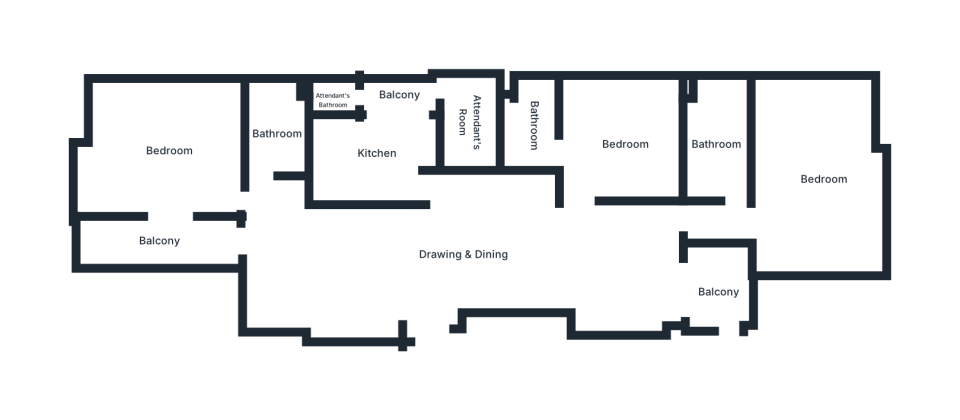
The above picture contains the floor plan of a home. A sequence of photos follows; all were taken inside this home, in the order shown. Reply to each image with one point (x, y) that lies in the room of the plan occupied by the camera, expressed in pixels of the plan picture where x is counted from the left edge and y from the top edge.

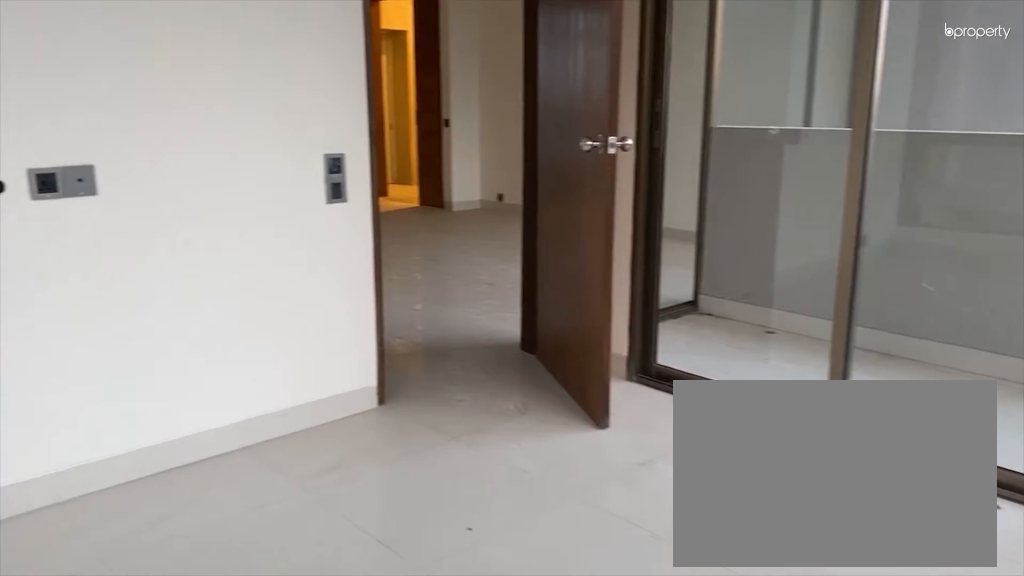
(169, 150)
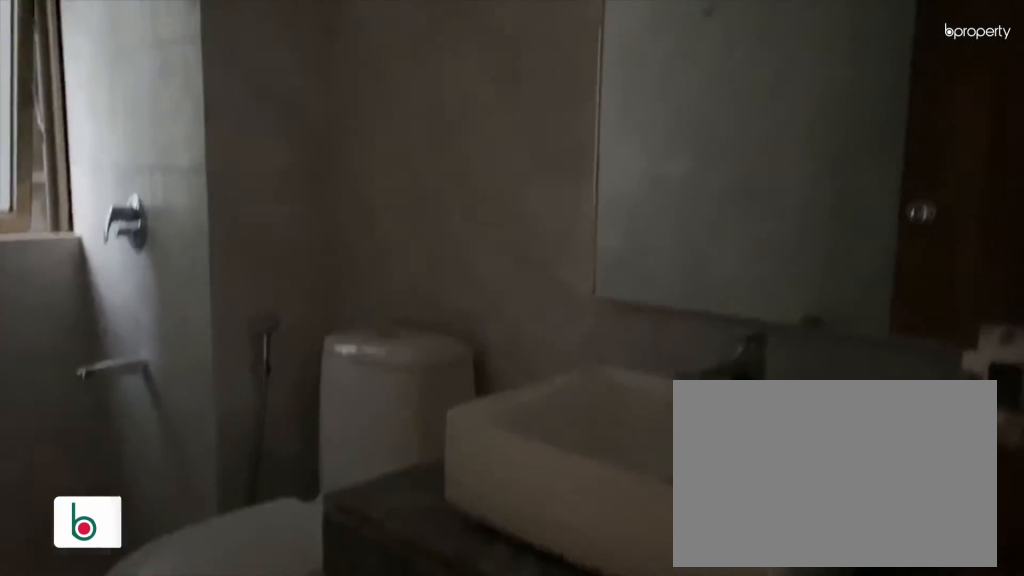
(275, 140)
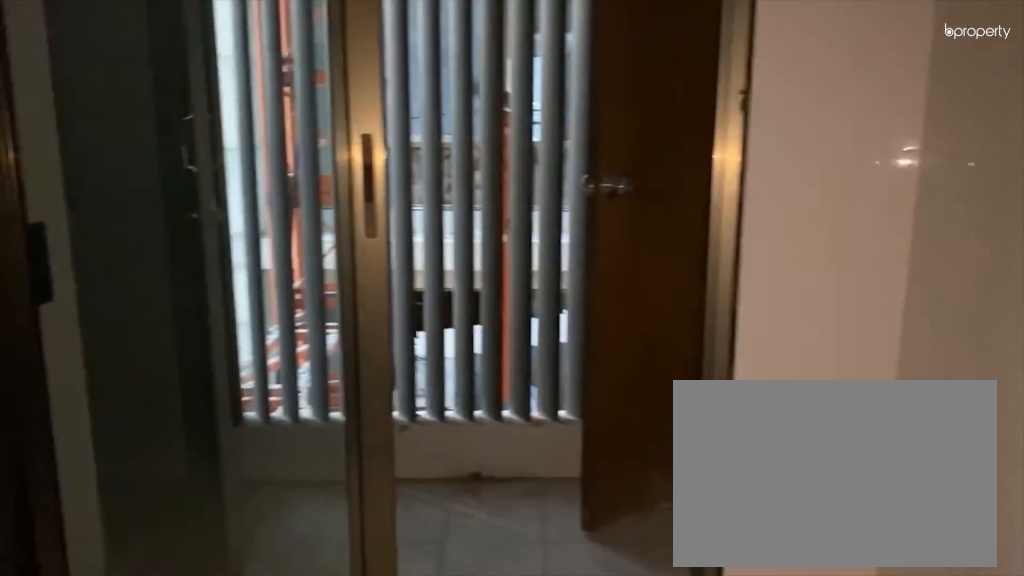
(377, 155)
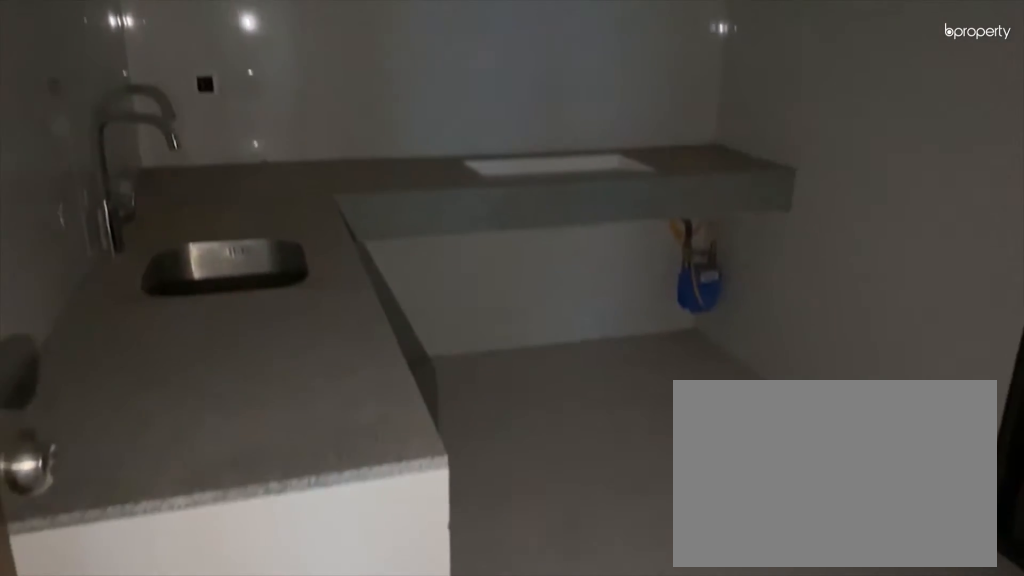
(377, 155)
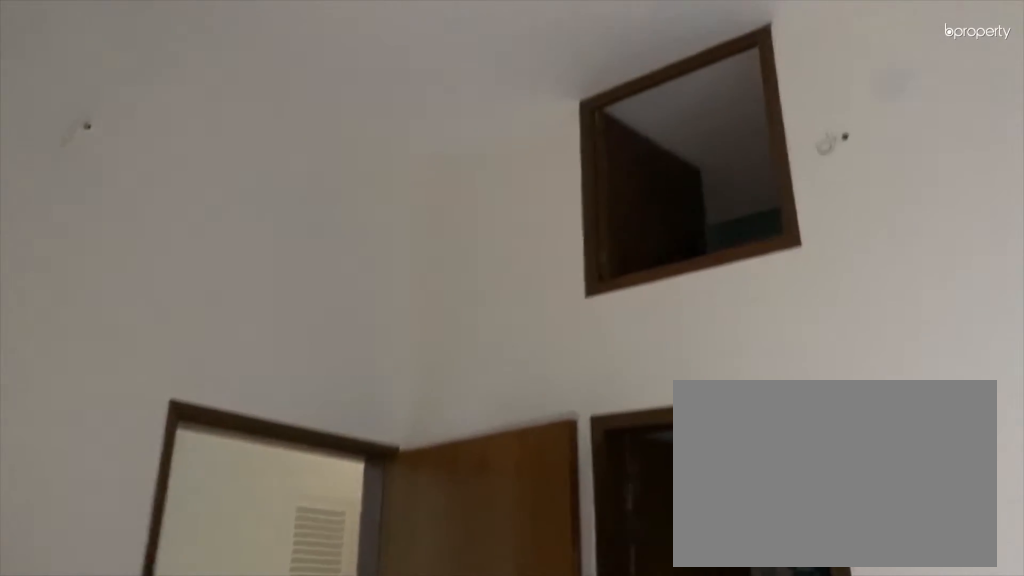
(615, 145)
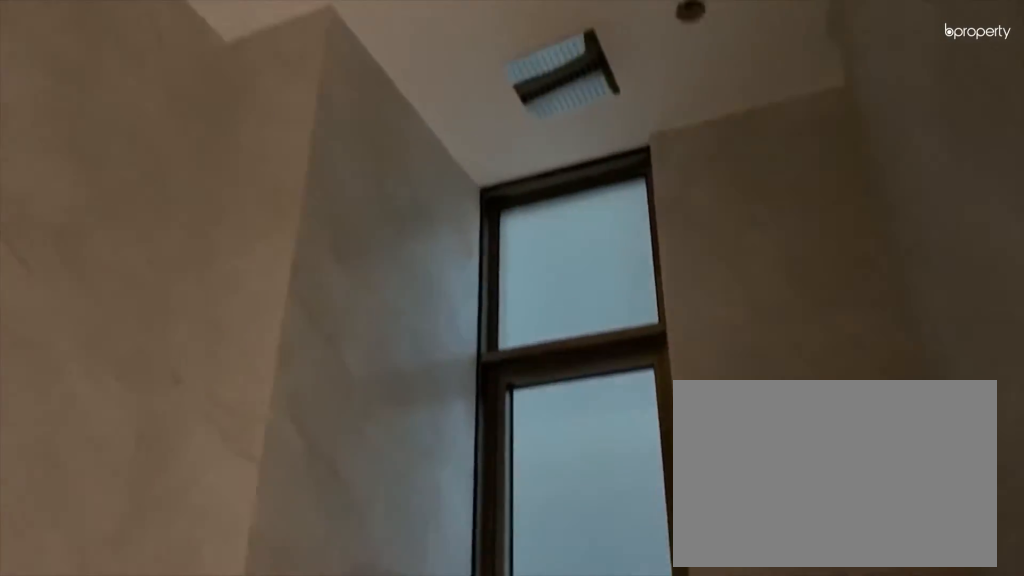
(535, 129)
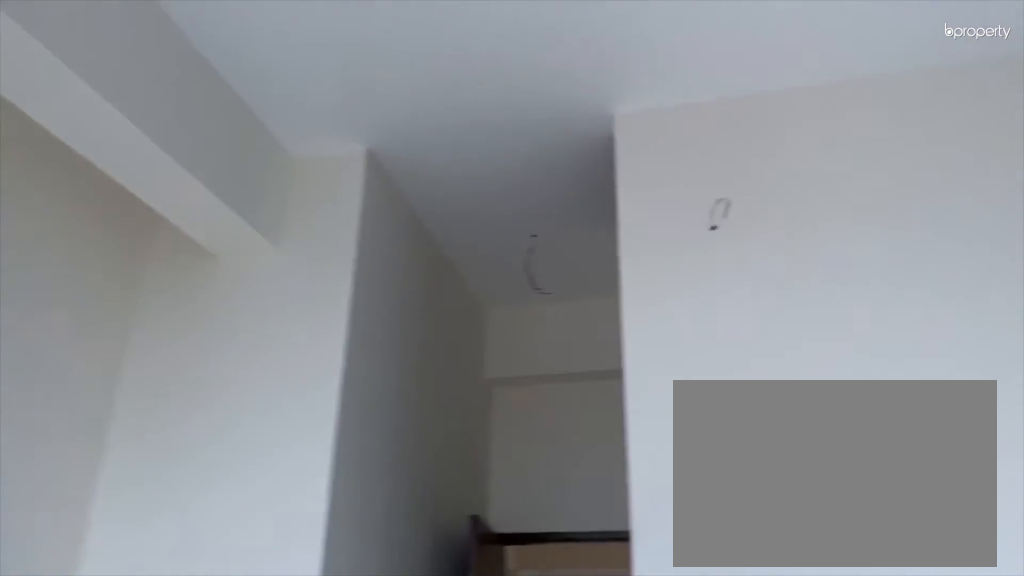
(823, 225)
